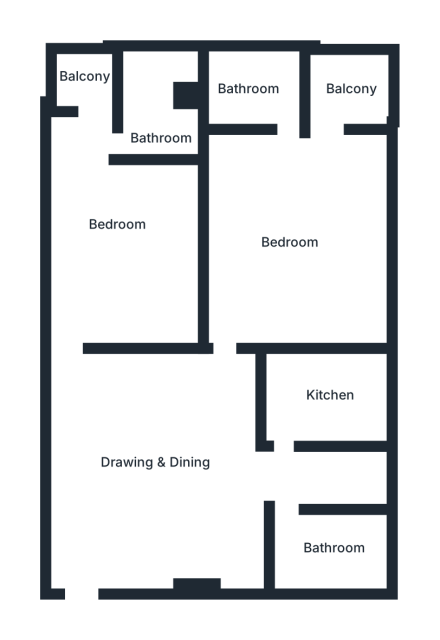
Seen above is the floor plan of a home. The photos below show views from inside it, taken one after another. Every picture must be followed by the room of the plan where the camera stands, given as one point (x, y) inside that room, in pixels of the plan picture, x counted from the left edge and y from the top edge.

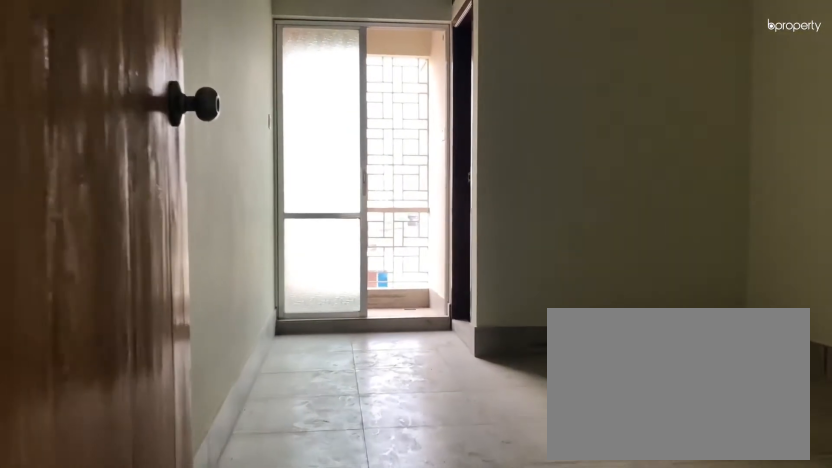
(80, 362)
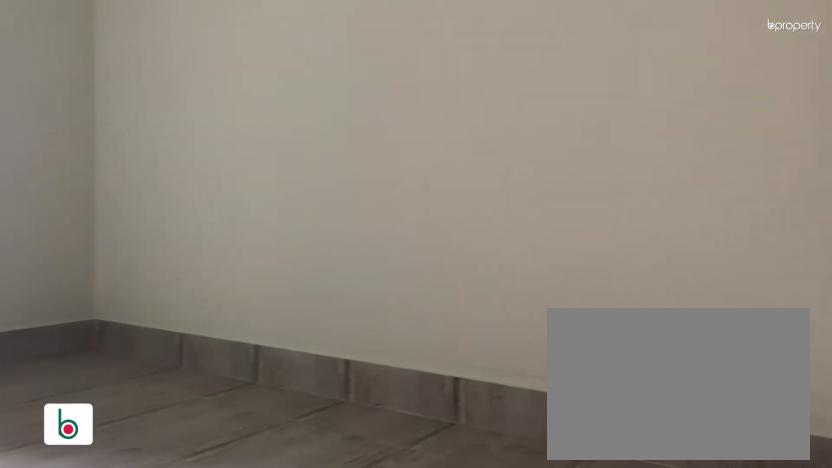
(113, 216)
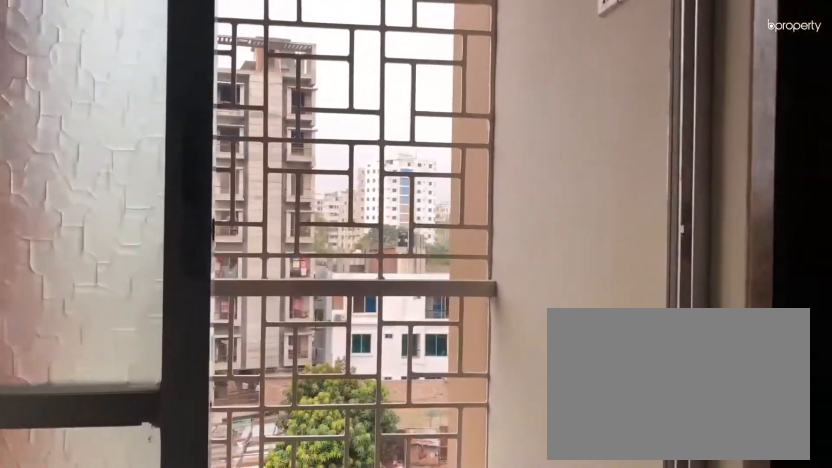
(95, 174)
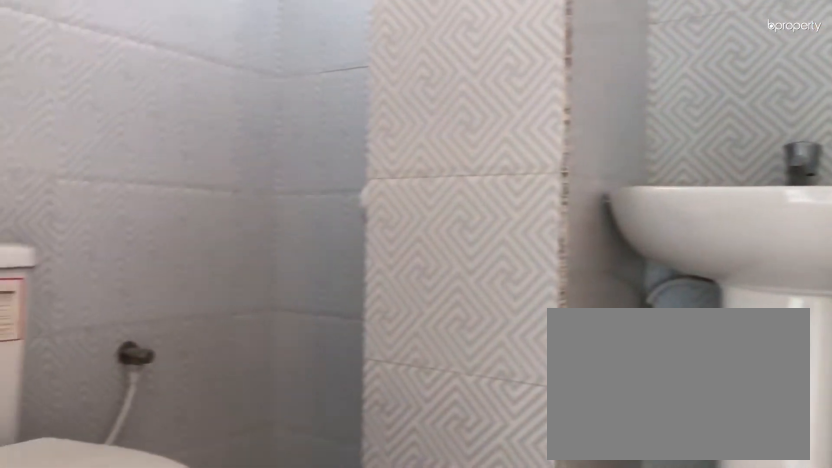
(157, 101)
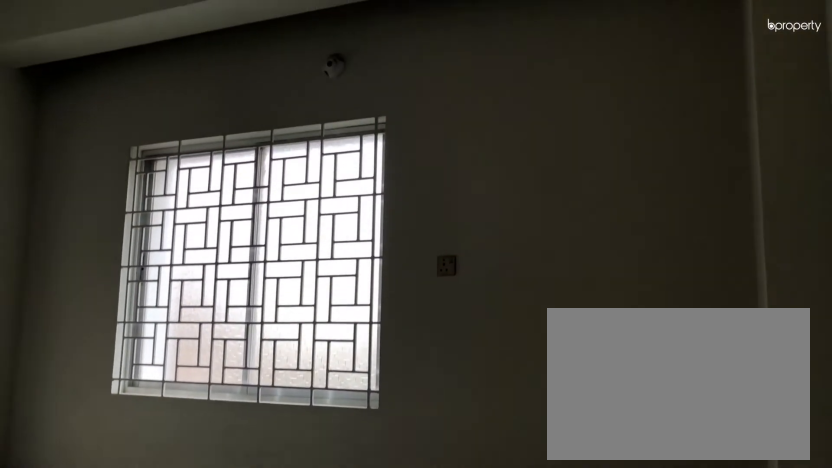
(304, 211)
